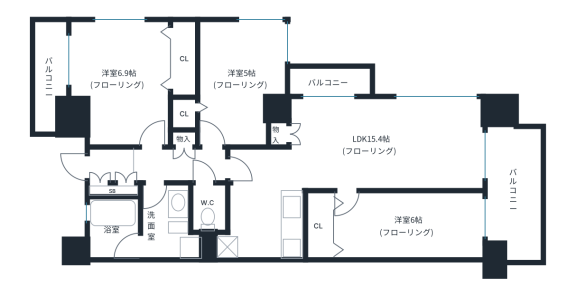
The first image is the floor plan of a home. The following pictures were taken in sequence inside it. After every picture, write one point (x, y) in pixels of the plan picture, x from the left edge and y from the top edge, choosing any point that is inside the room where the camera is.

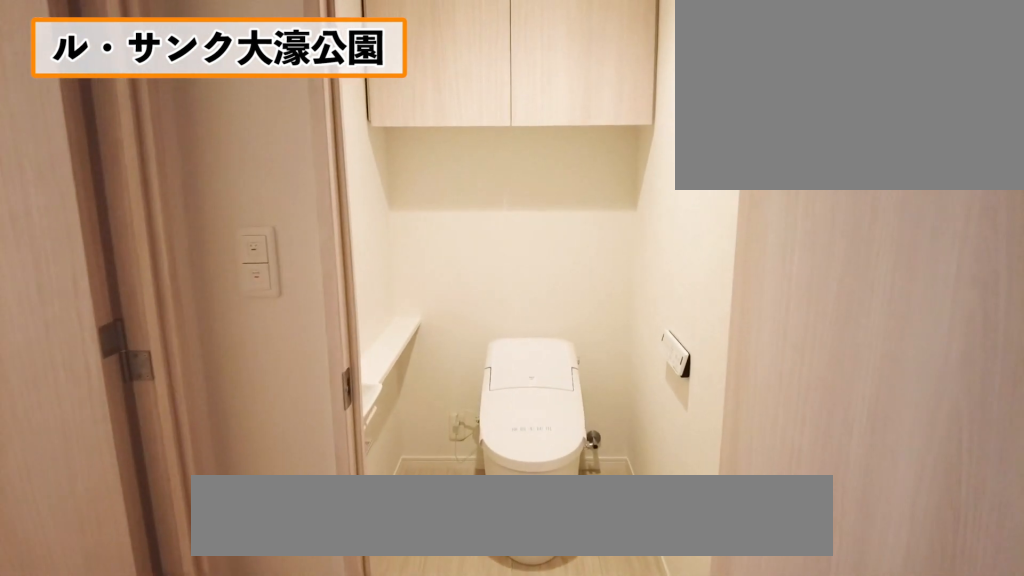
(210, 212)
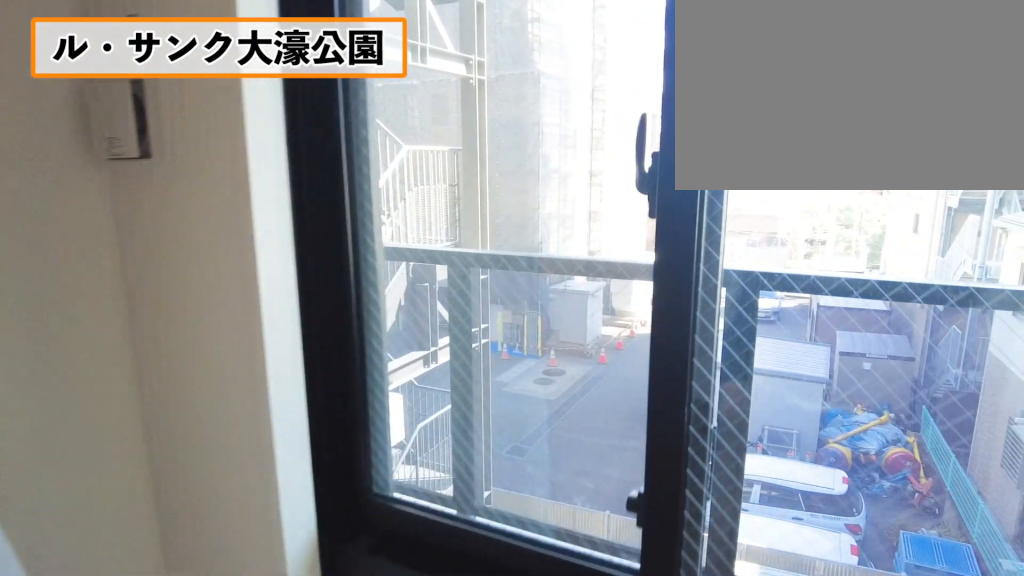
(119, 77)
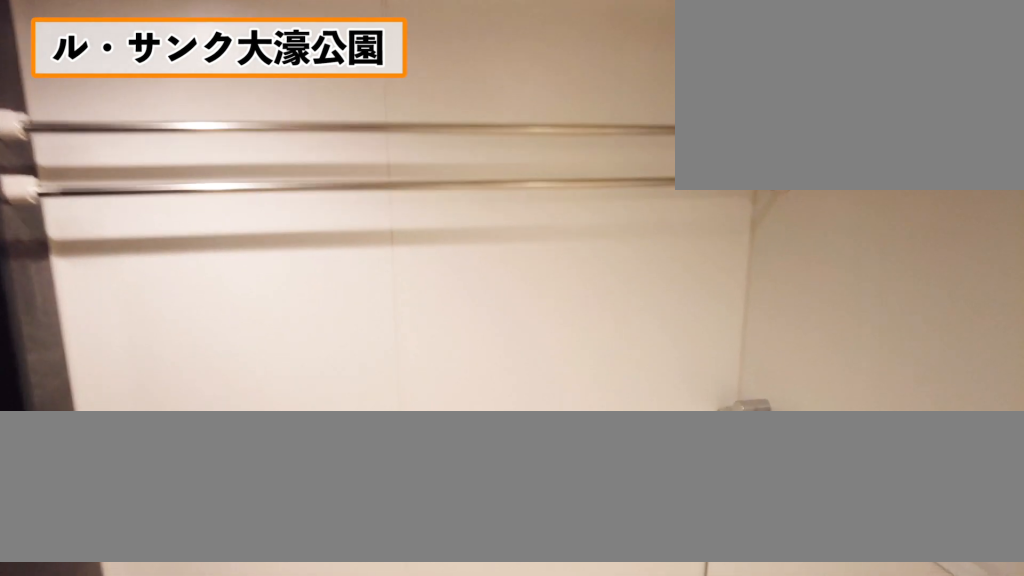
(122, 232)
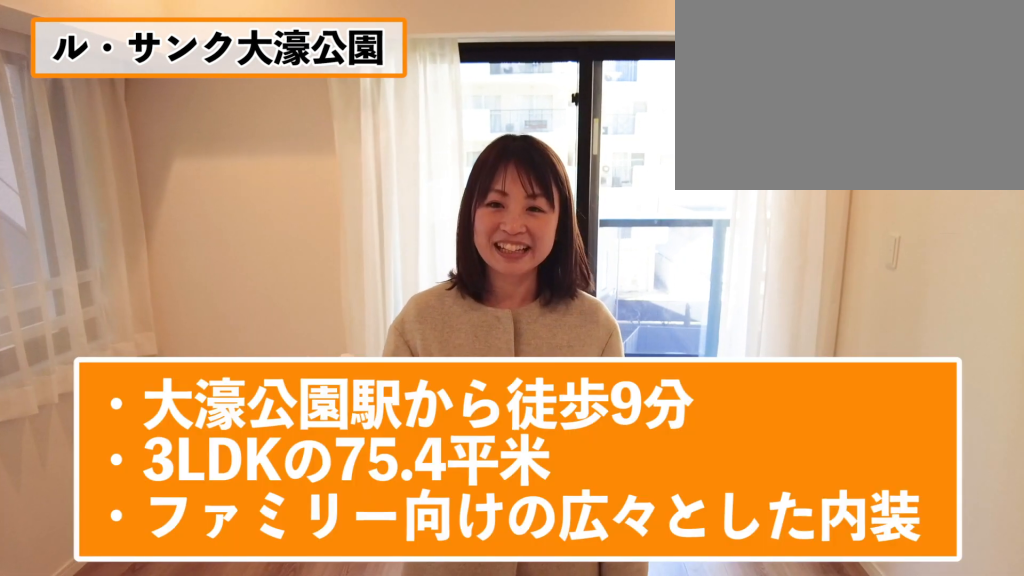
(378, 148)
